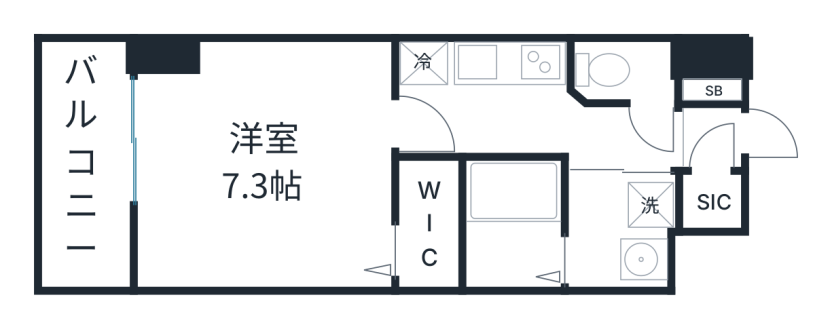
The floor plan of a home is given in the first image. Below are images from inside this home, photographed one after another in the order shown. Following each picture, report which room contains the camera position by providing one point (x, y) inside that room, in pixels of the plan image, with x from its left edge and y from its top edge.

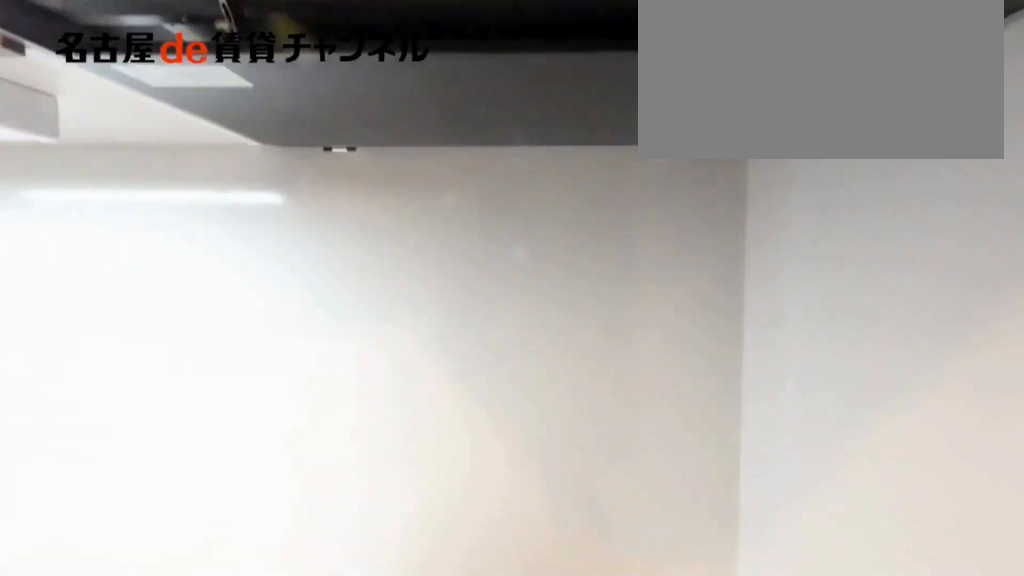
(482, 63)
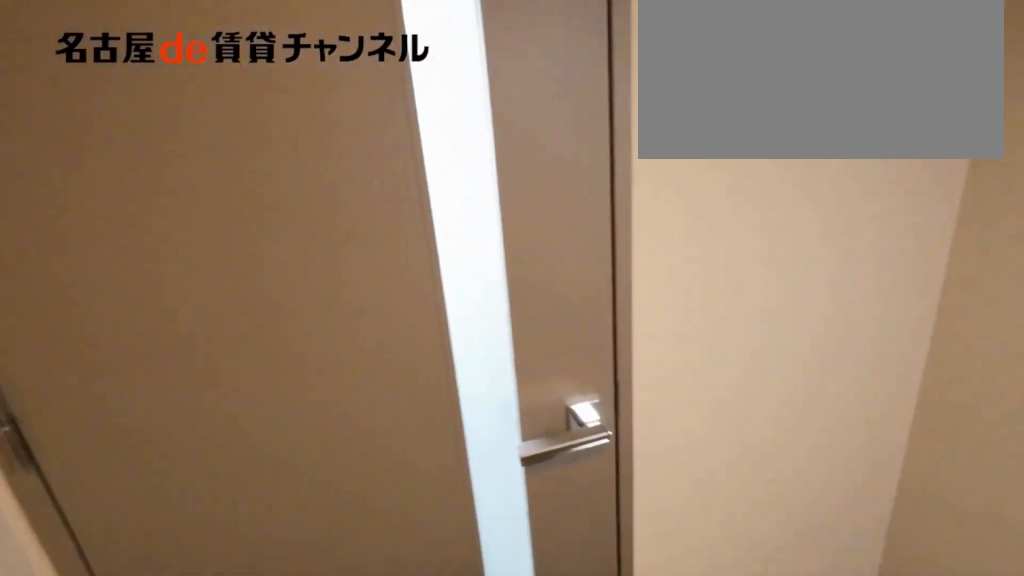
(533, 125)
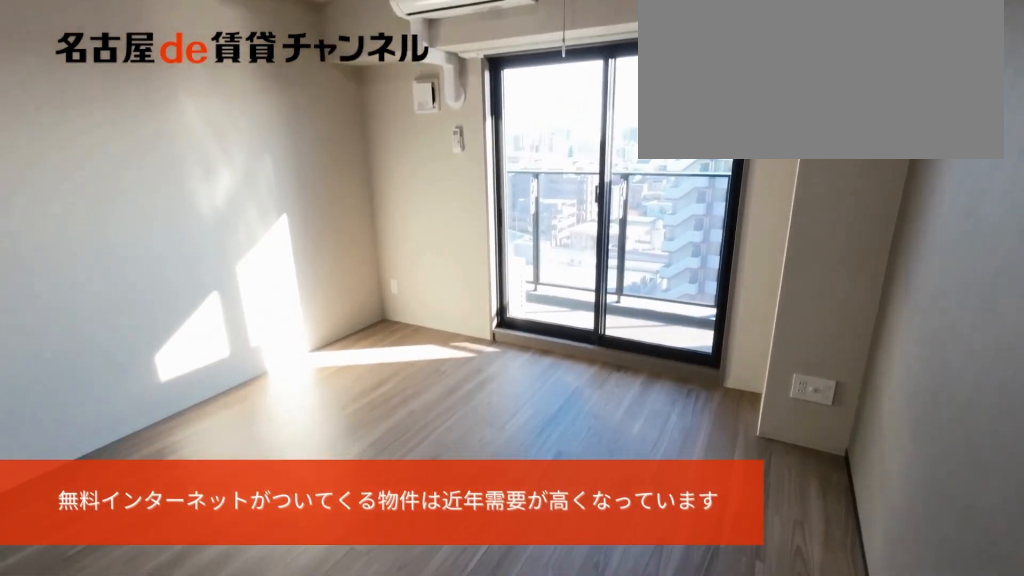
(267, 167)
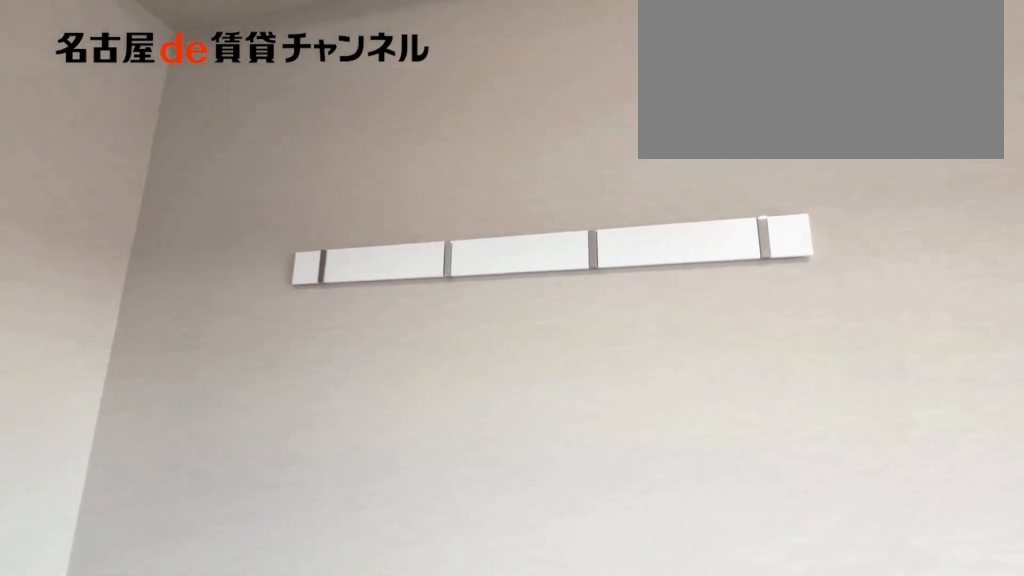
(267, 167)
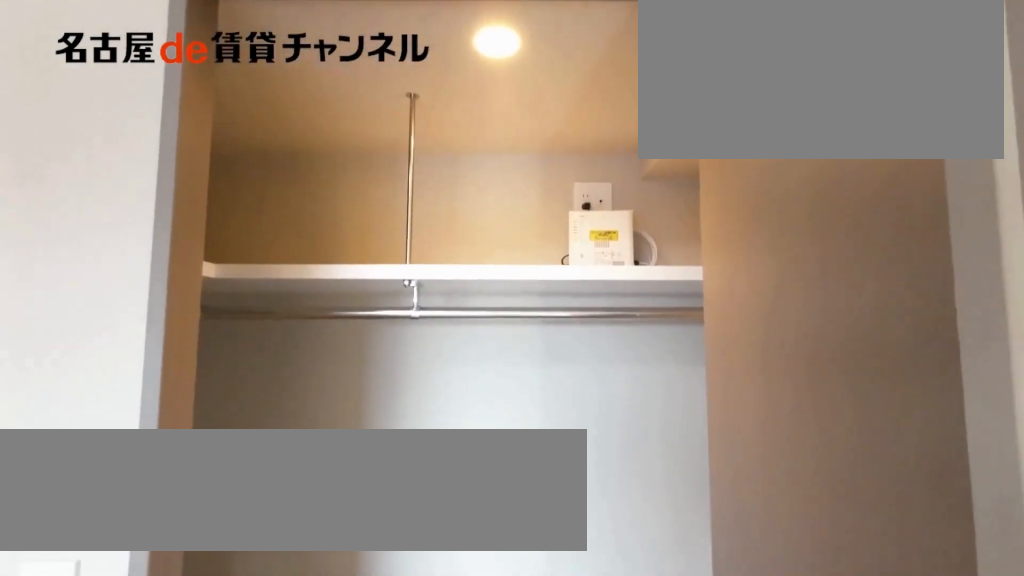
(428, 224)
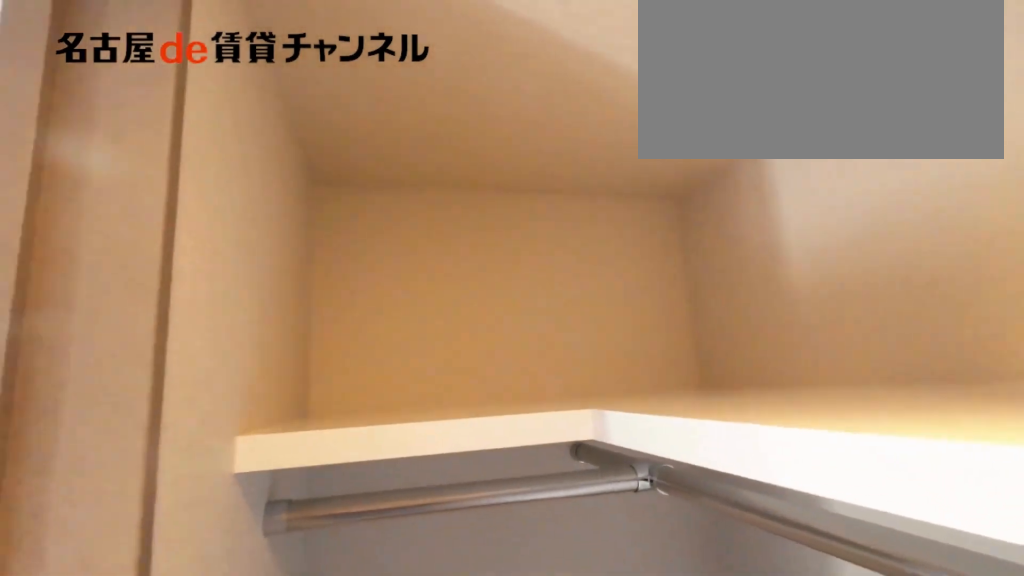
(428, 224)
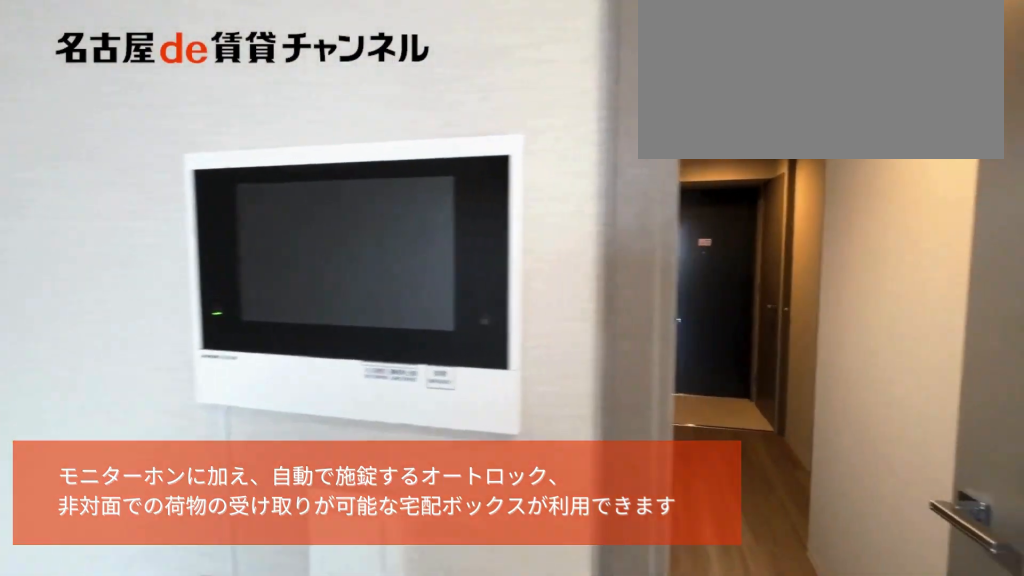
(267, 167)
